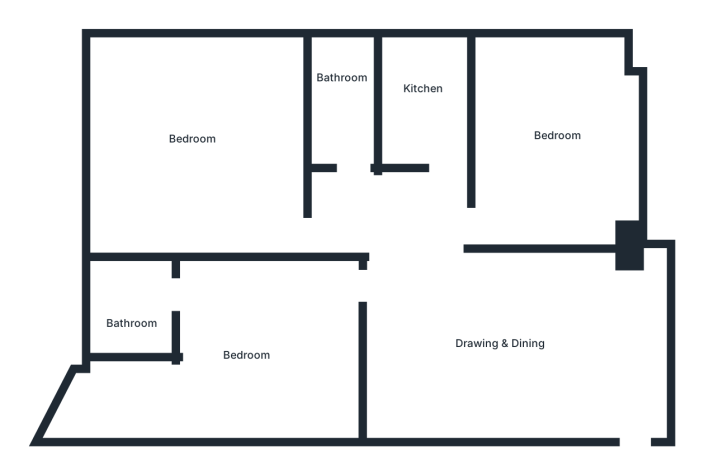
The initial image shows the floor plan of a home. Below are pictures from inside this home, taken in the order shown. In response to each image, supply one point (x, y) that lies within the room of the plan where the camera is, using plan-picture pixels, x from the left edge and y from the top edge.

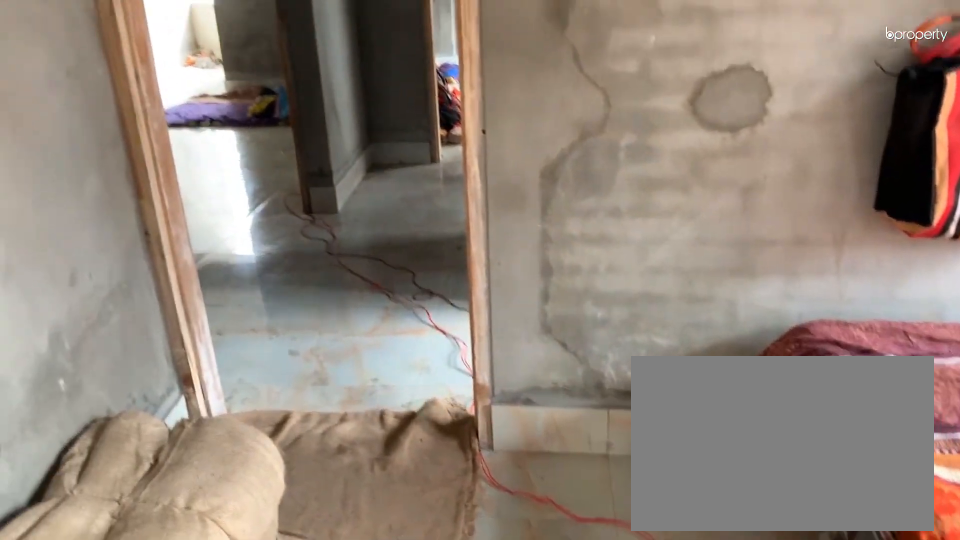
(549, 137)
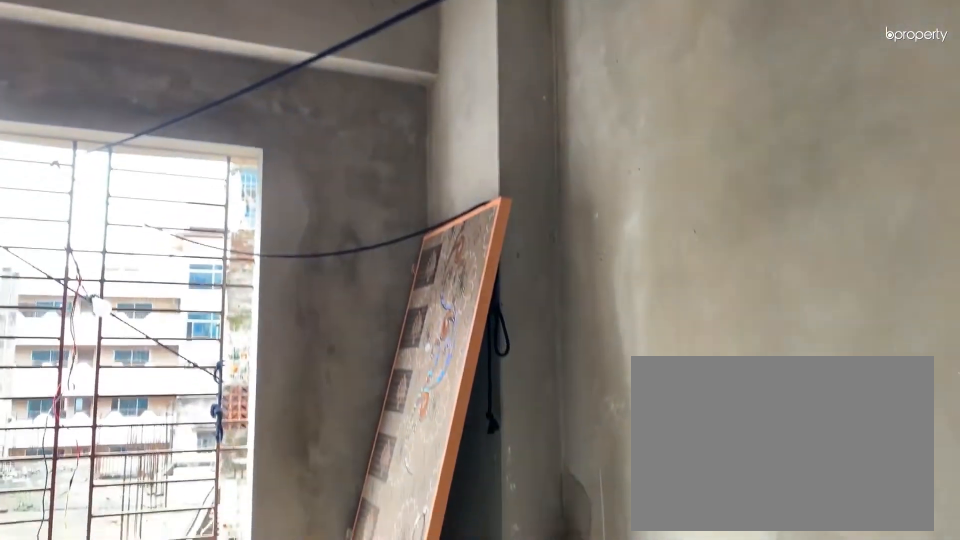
(549, 137)
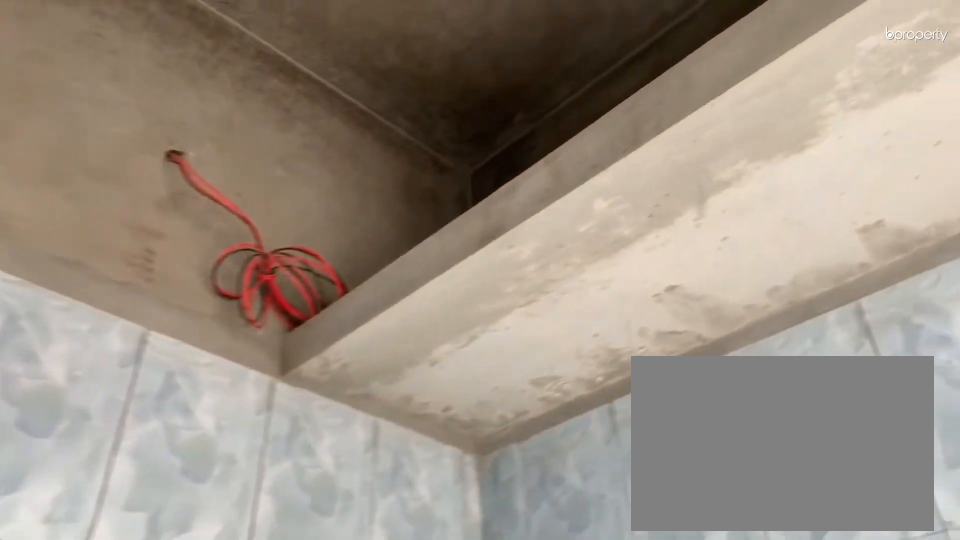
(415, 97)
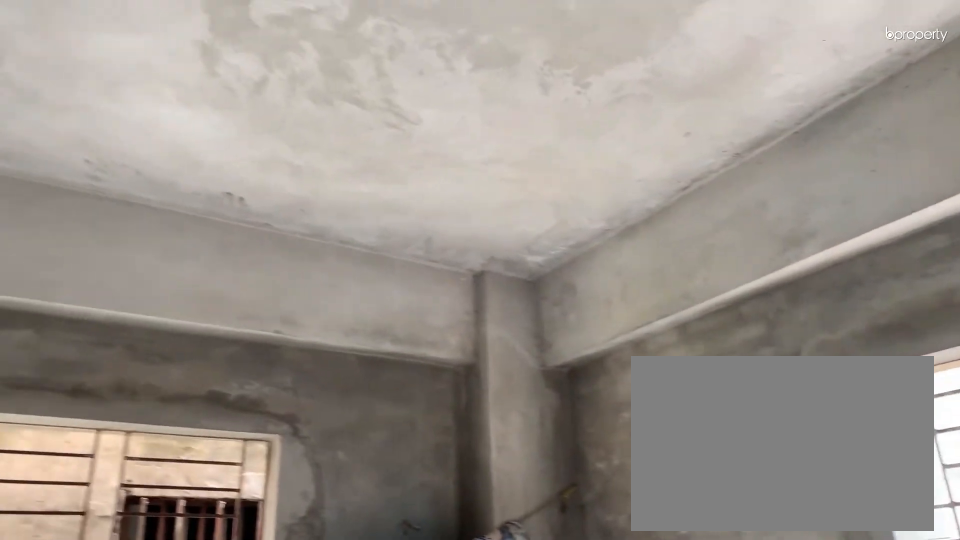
(193, 135)
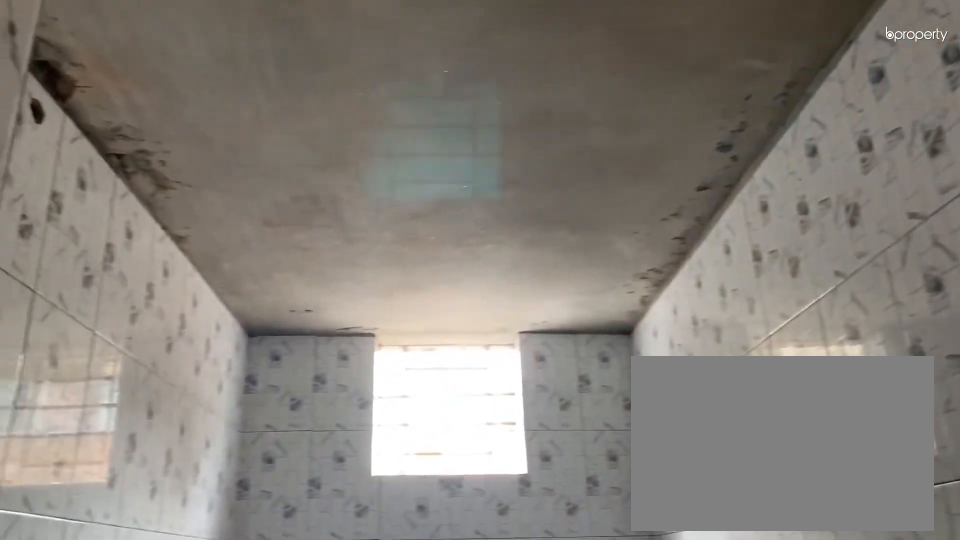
(341, 87)
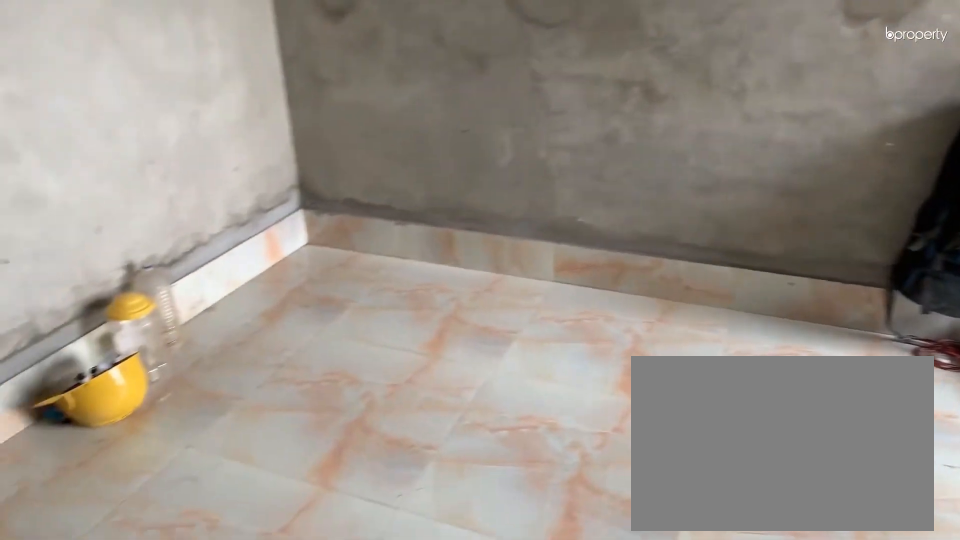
(255, 345)
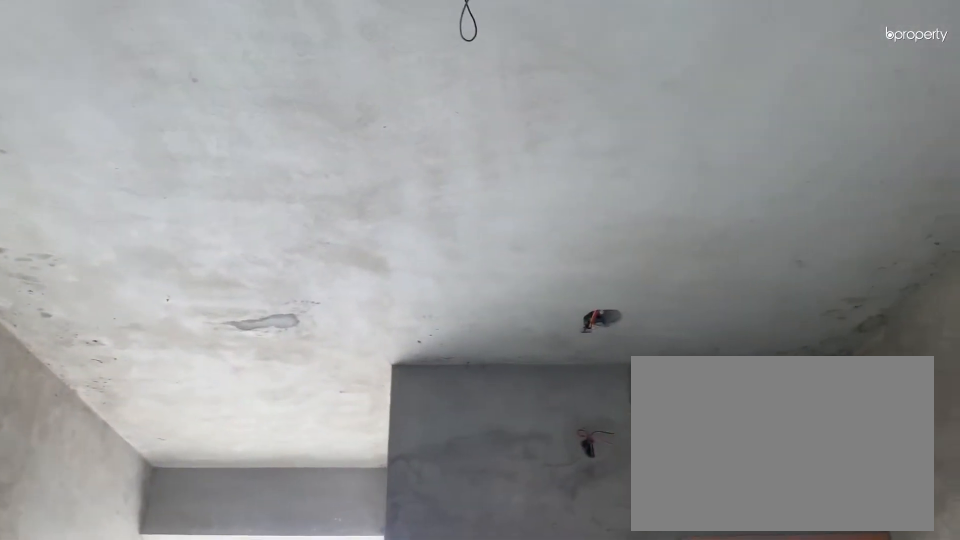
(255, 345)
